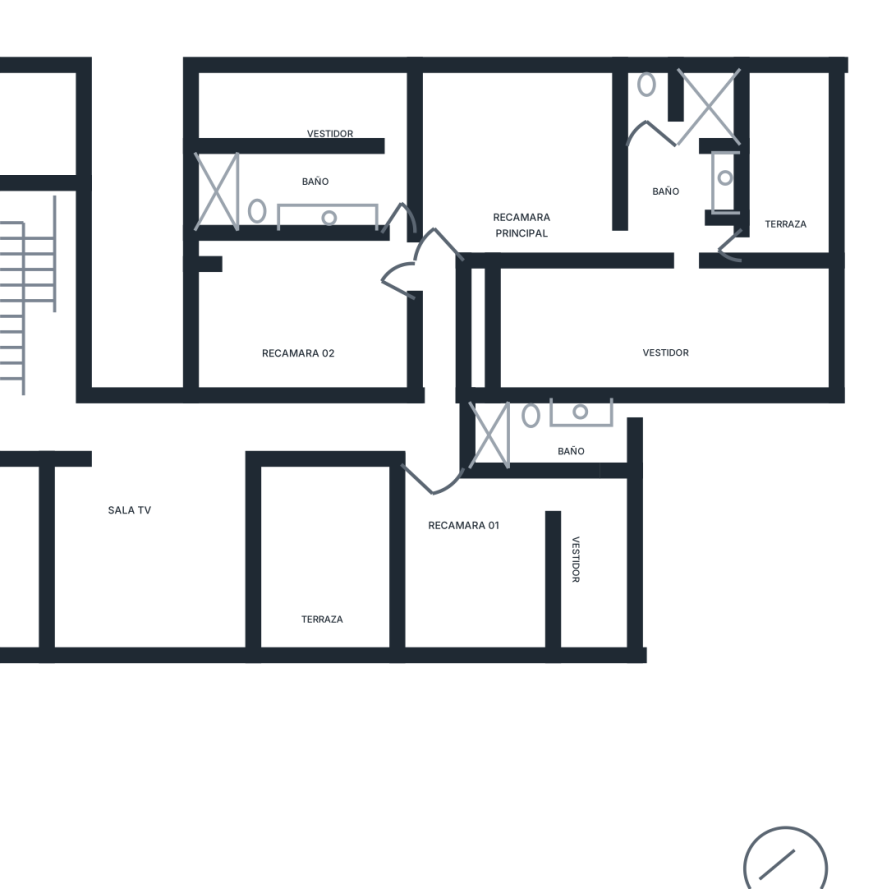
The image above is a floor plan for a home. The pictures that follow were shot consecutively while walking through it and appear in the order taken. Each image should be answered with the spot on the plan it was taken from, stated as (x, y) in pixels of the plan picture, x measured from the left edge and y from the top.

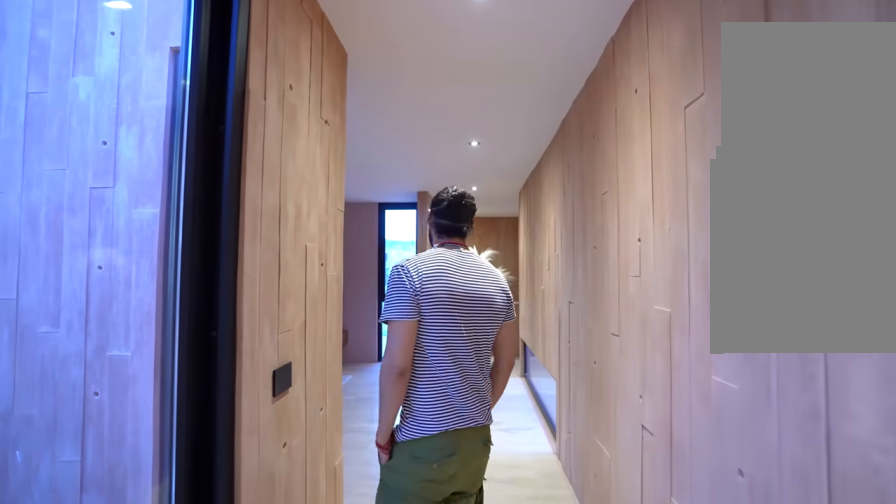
(400, 421)
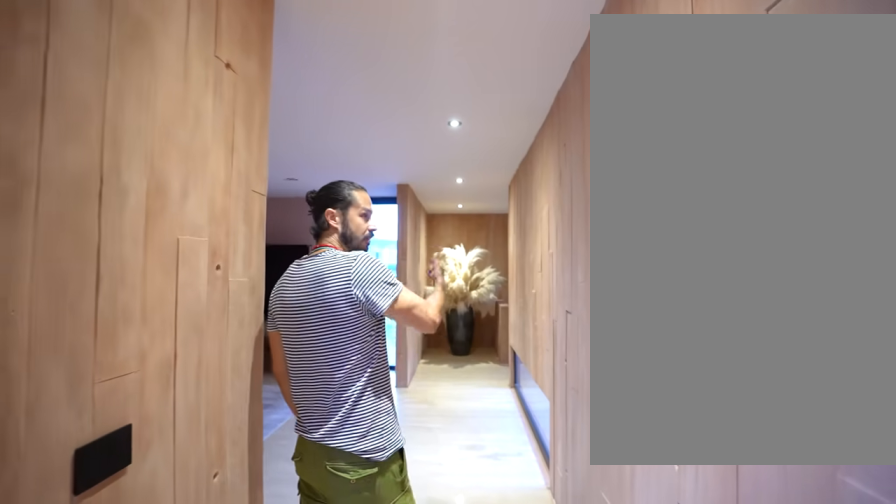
(373, 425)
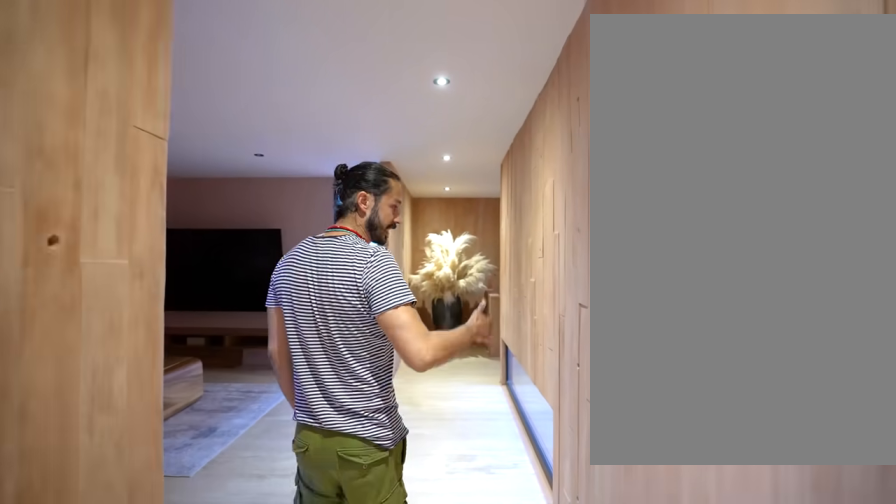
(337, 432)
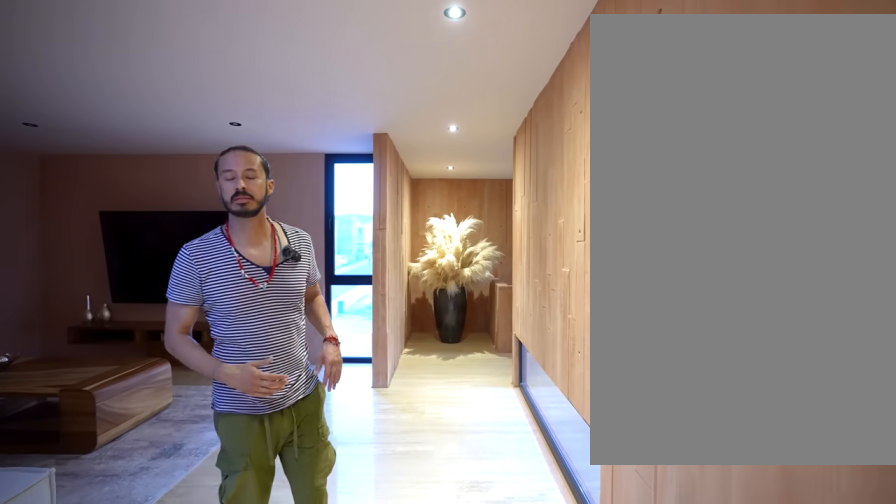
(274, 434)
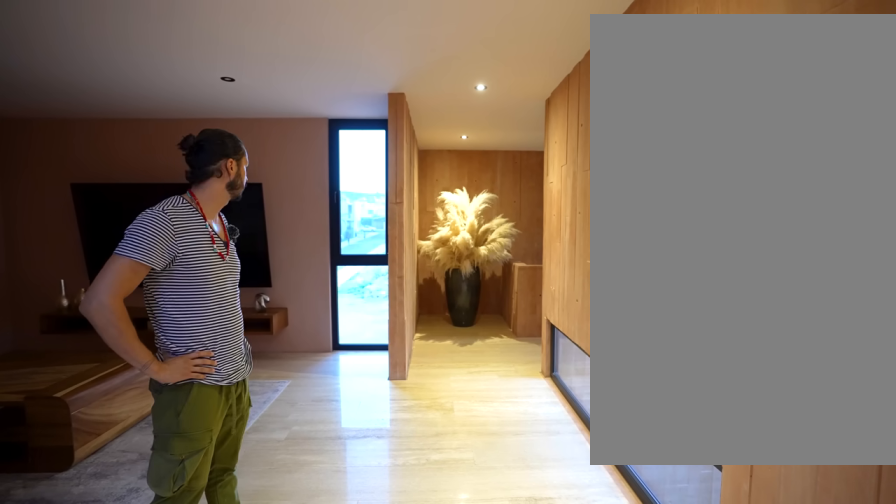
(242, 435)
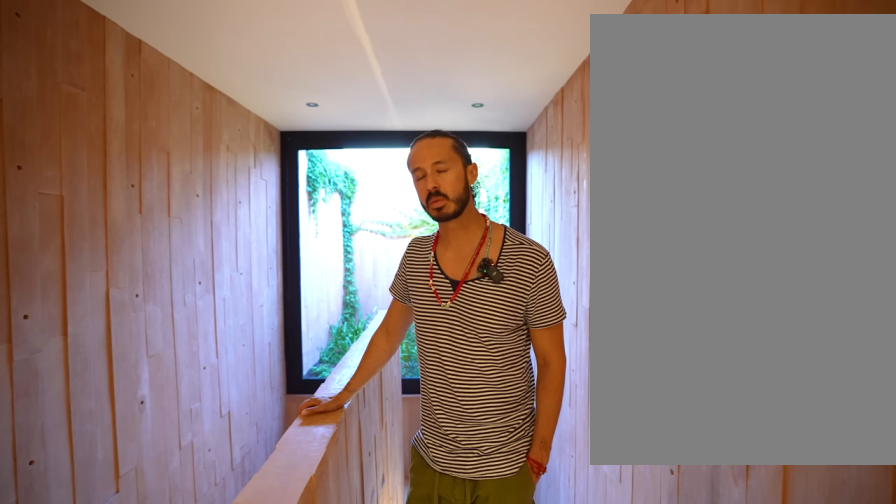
(62, 409)
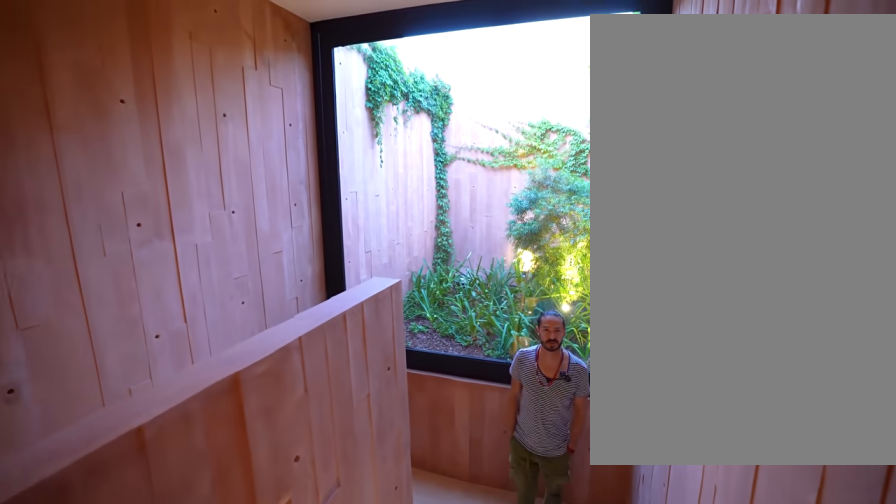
(54, 396)
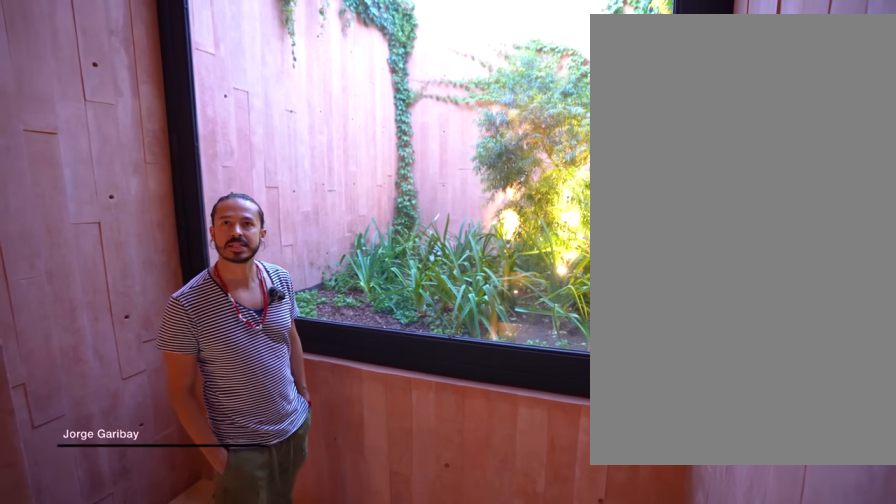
(51, 250)
